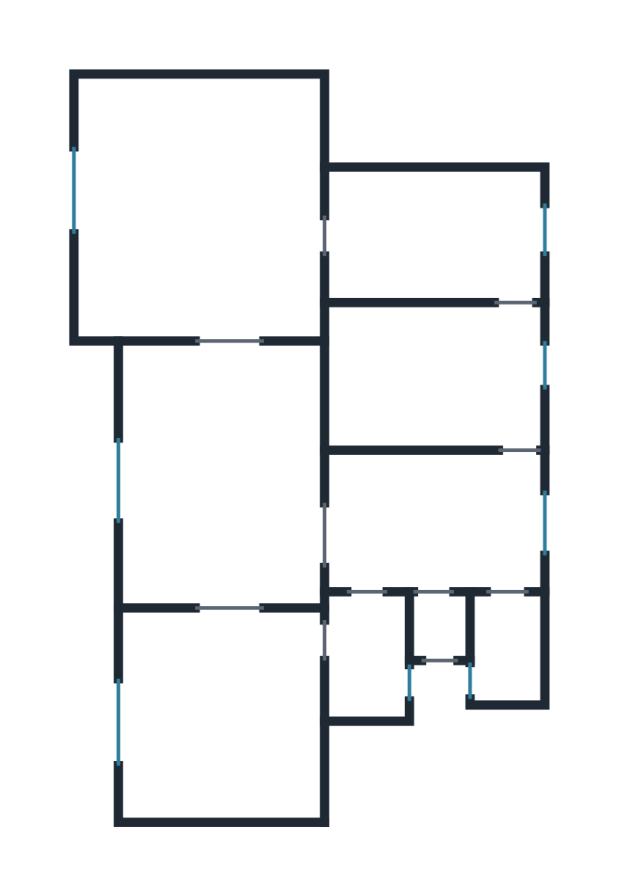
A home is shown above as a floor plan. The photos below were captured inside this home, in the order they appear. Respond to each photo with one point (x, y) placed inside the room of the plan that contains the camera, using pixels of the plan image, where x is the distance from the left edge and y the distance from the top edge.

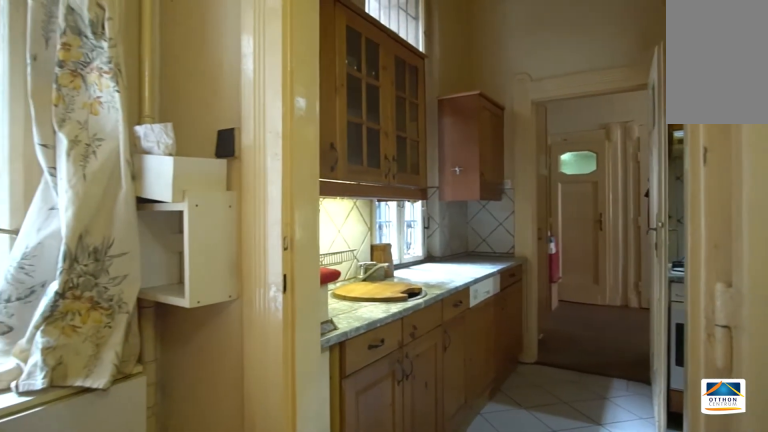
(448, 225)
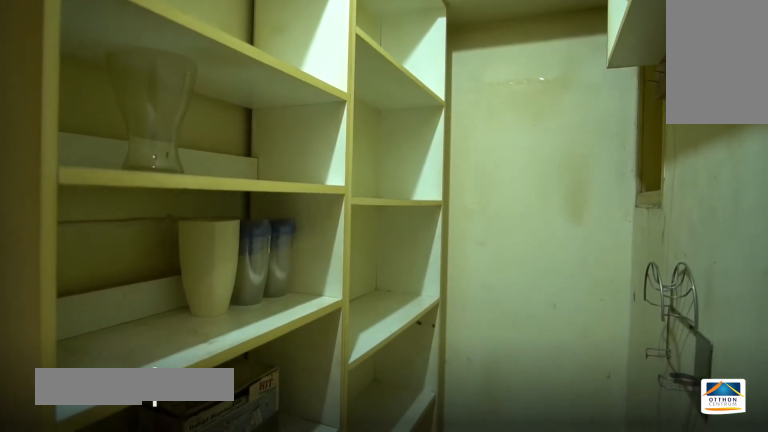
(511, 641)
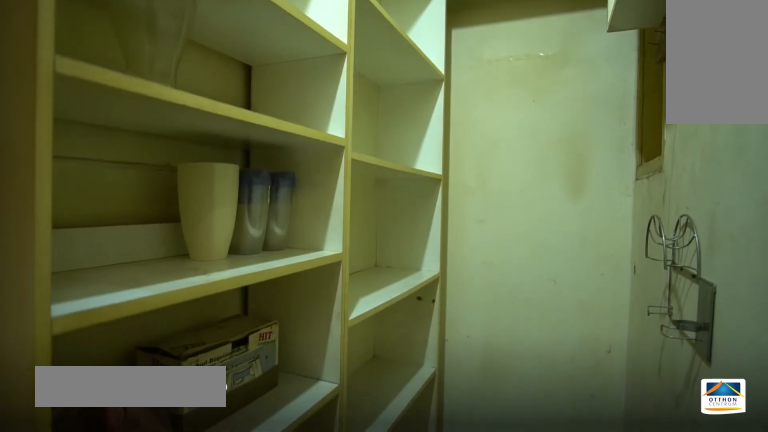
(511, 641)
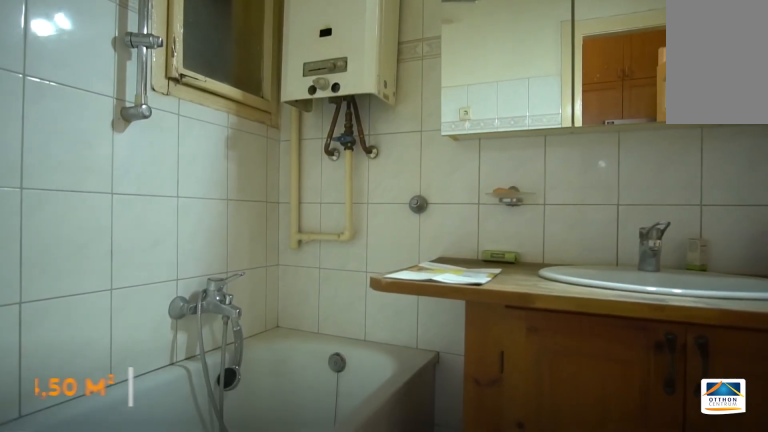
(363, 657)
